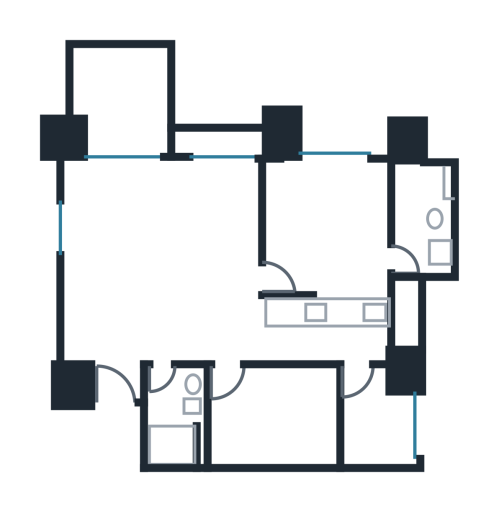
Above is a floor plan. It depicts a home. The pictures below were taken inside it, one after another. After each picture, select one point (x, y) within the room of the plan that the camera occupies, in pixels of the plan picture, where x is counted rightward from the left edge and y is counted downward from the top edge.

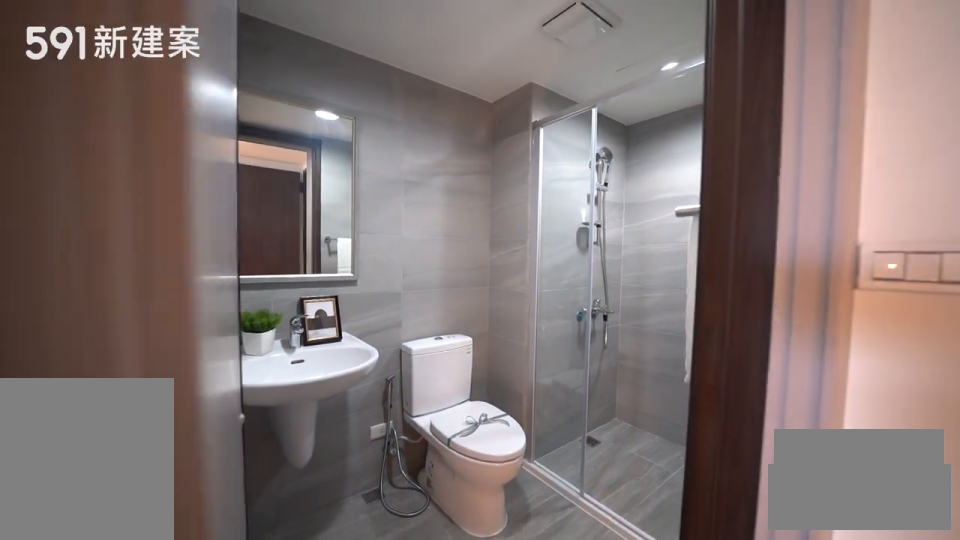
(173, 416)
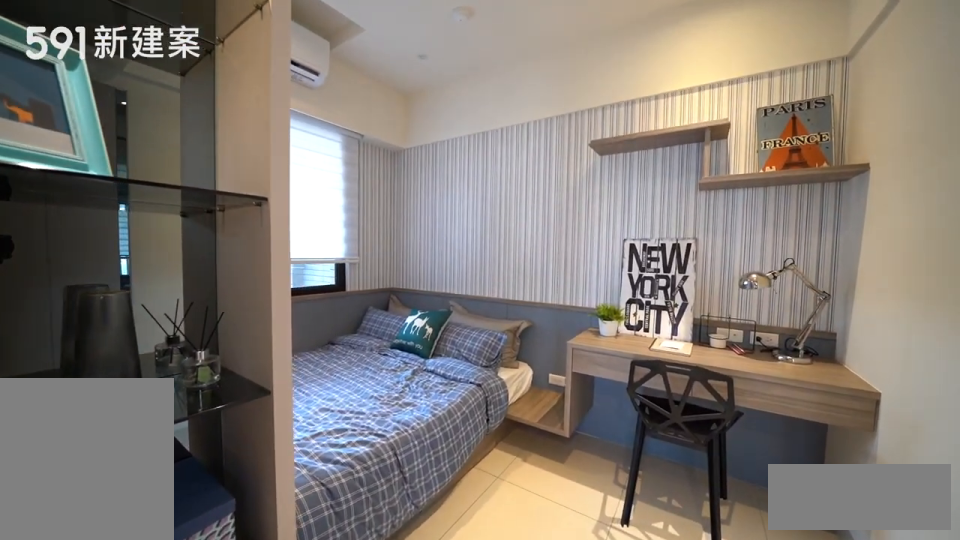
(273, 417)
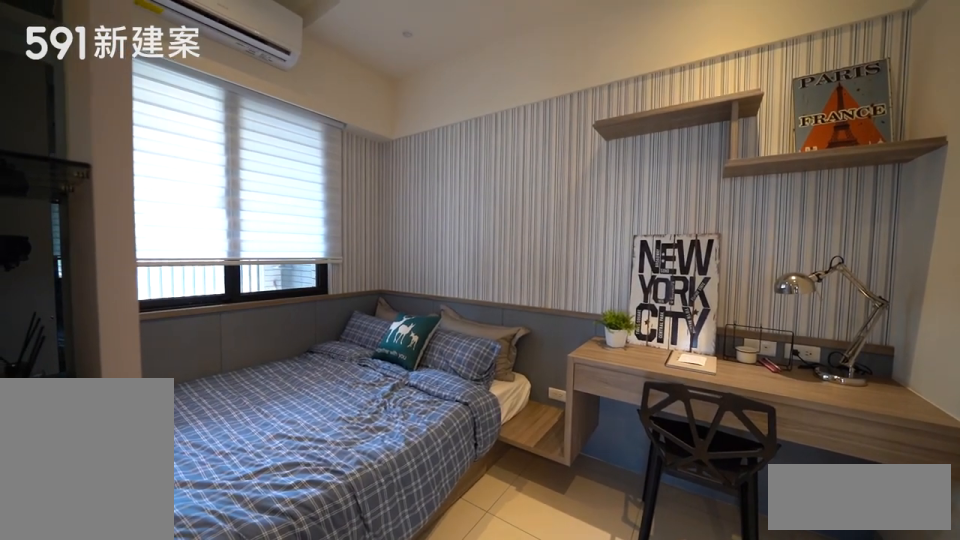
(273, 417)
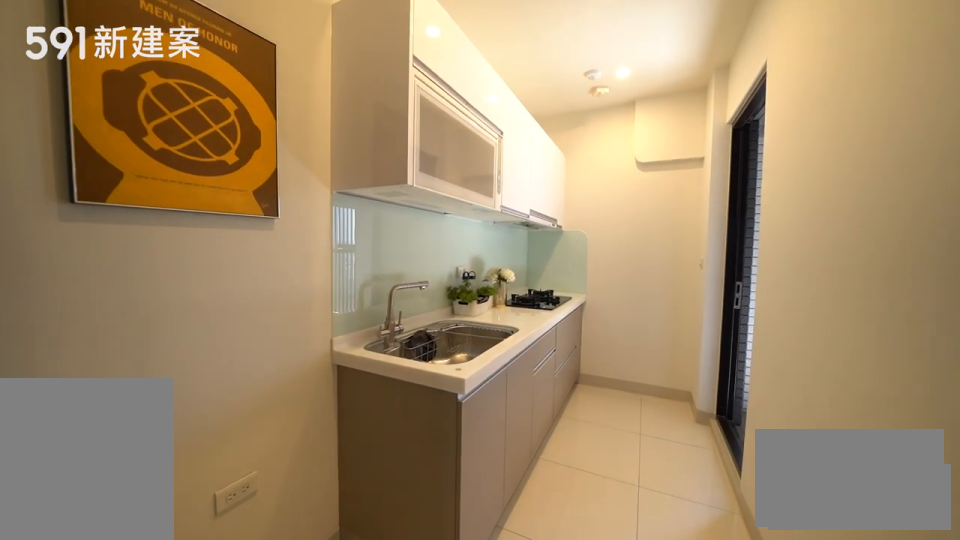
(330, 326)
